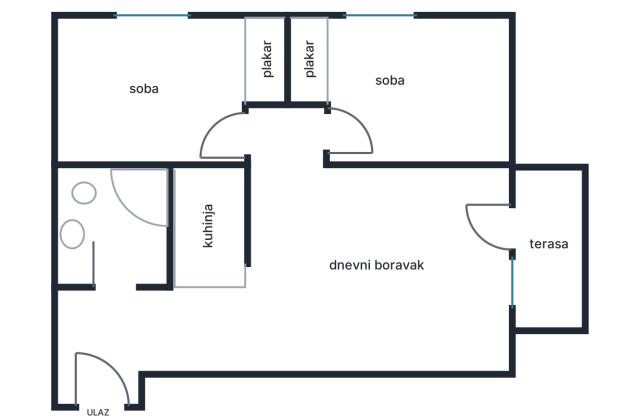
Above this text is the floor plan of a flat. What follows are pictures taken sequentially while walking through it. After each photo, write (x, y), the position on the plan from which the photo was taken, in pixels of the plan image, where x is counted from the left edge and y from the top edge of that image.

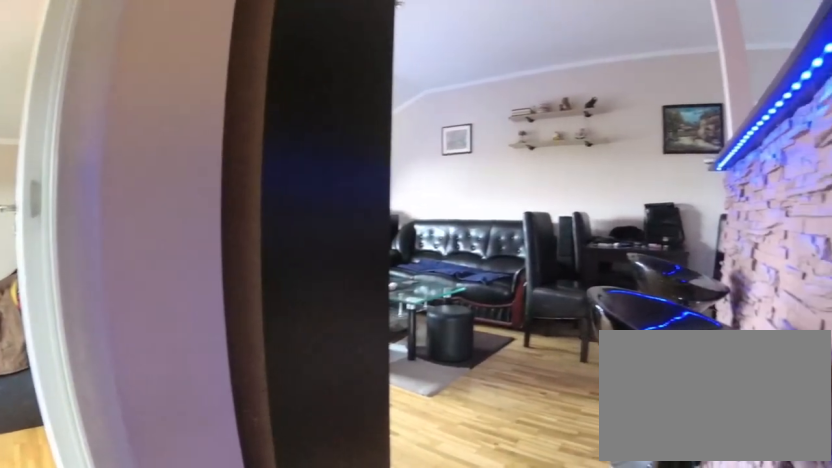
(256, 125)
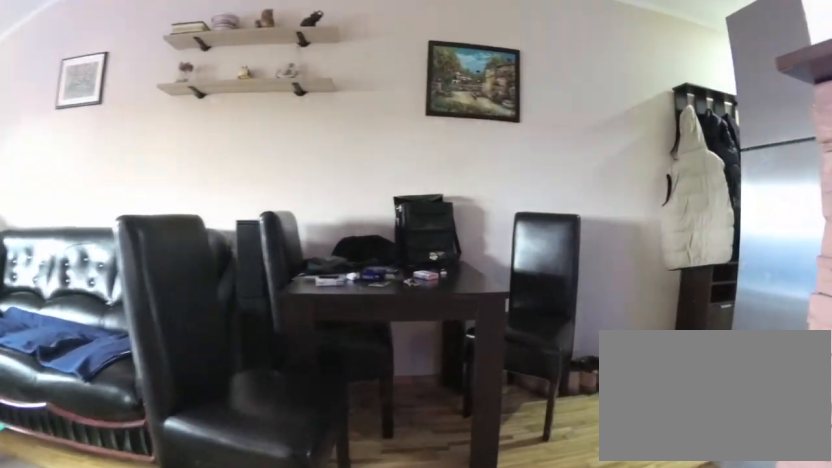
(275, 206)
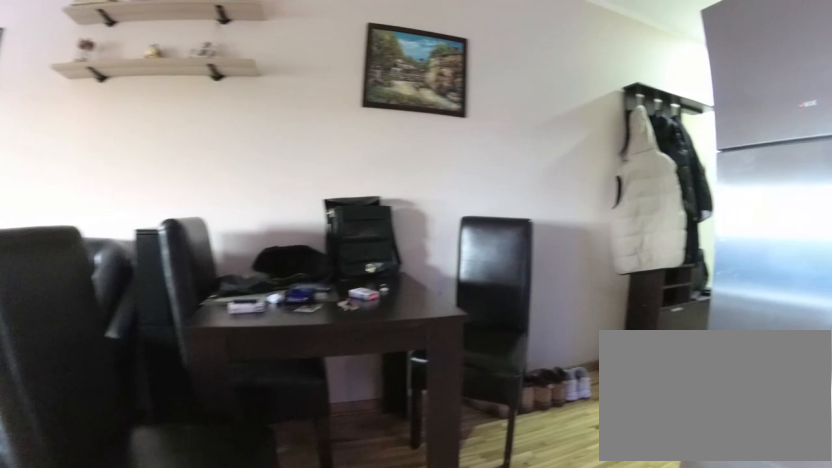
(275, 224)
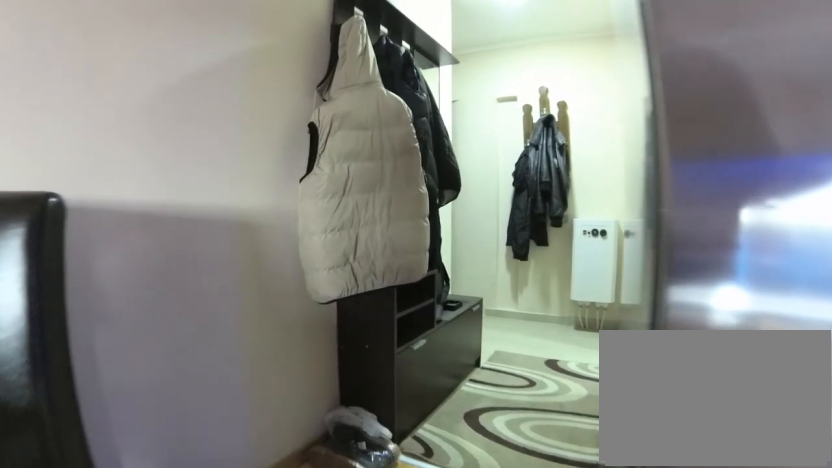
(231, 310)
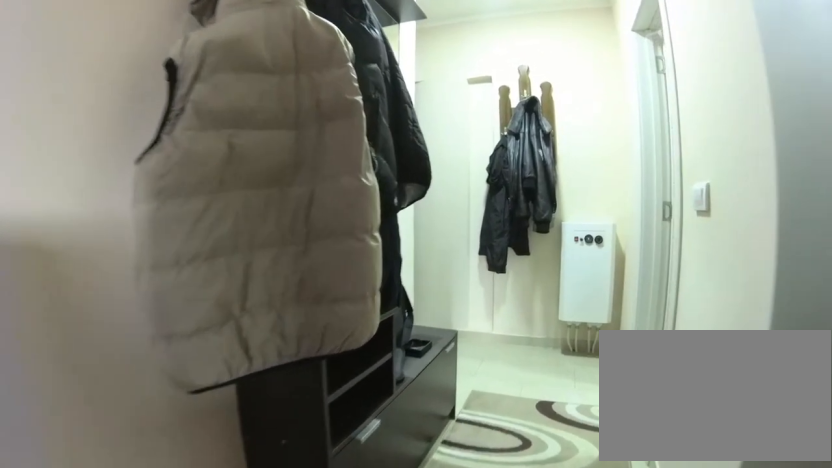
(216, 320)
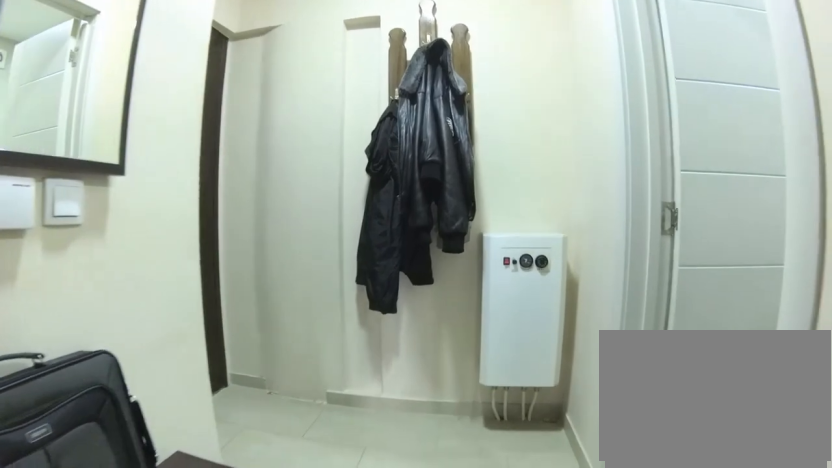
(170, 324)
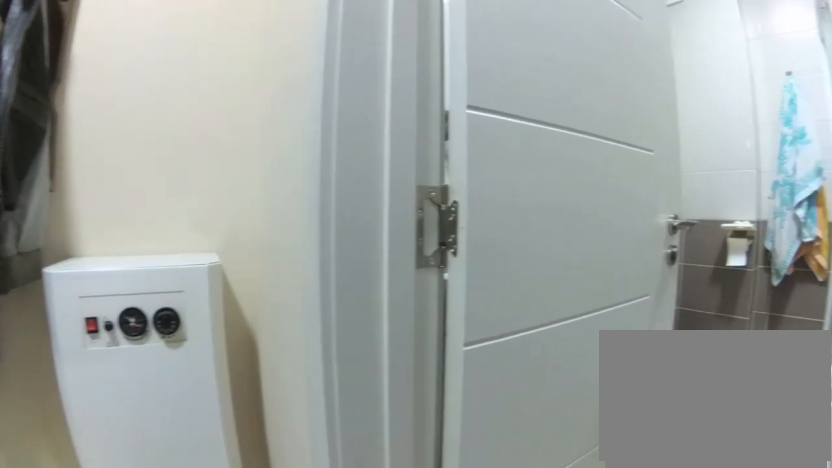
(124, 327)
